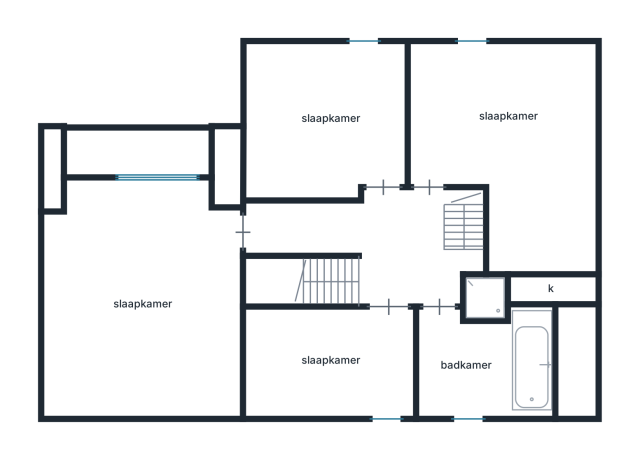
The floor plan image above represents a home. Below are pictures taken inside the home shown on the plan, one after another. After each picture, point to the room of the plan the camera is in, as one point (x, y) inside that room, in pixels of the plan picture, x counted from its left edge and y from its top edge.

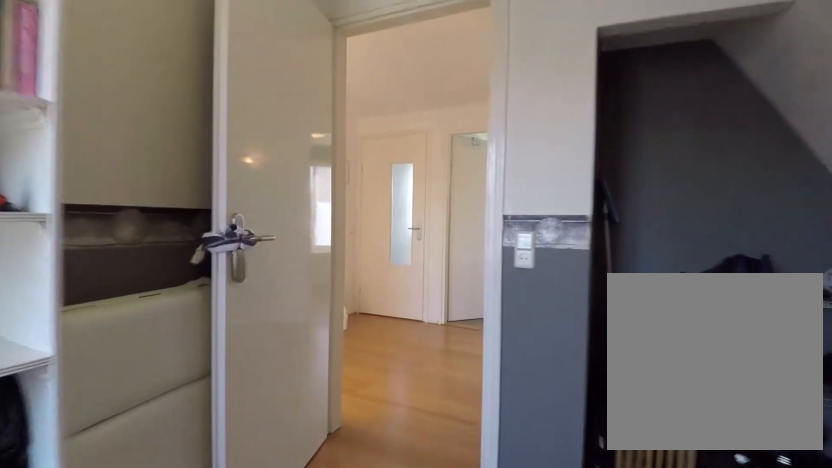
(325, 122)
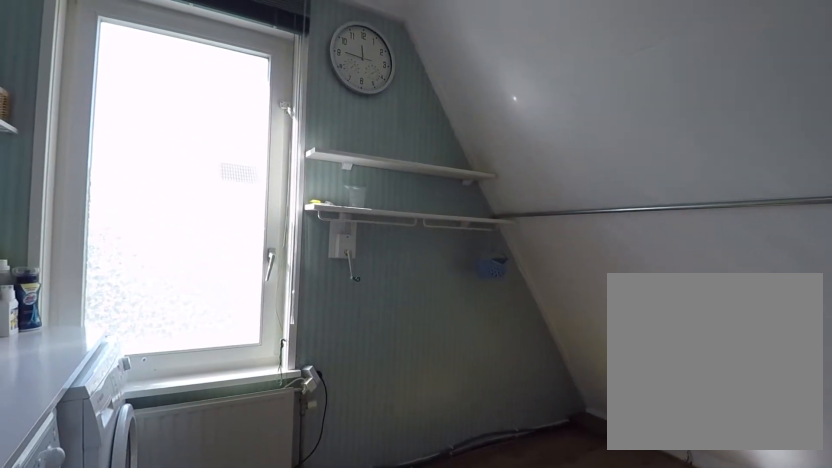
(331, 363)
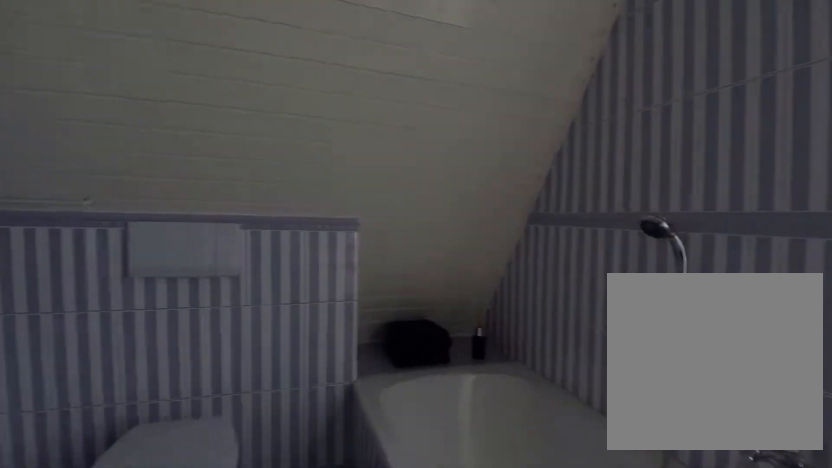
(486, 356)
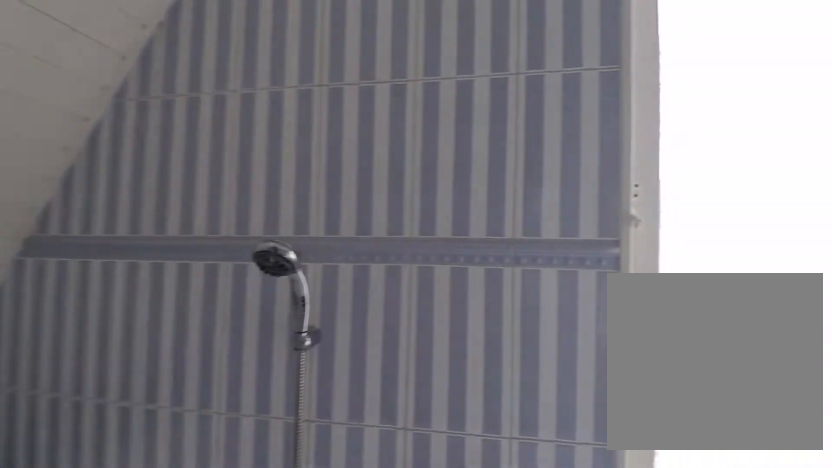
(486, 356)
